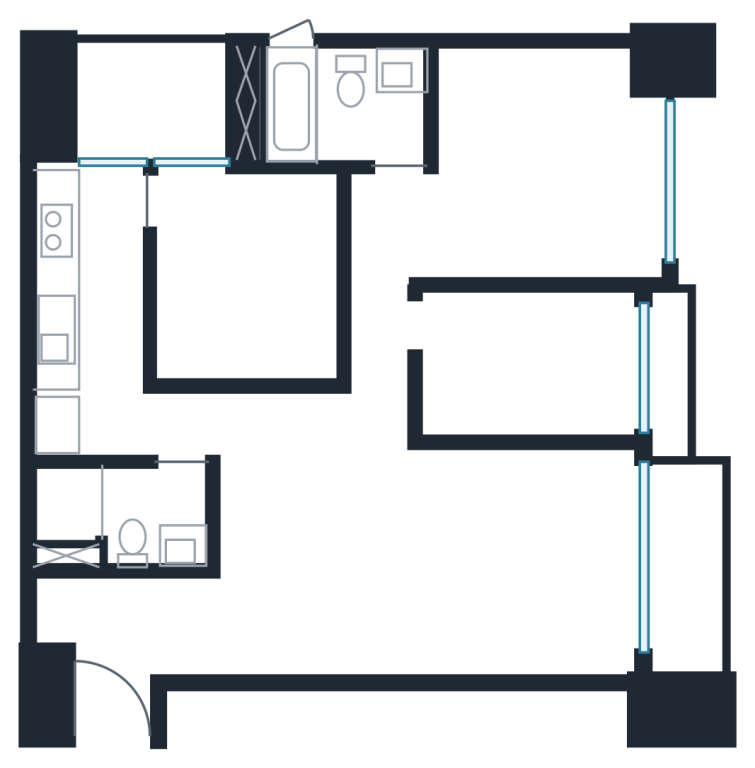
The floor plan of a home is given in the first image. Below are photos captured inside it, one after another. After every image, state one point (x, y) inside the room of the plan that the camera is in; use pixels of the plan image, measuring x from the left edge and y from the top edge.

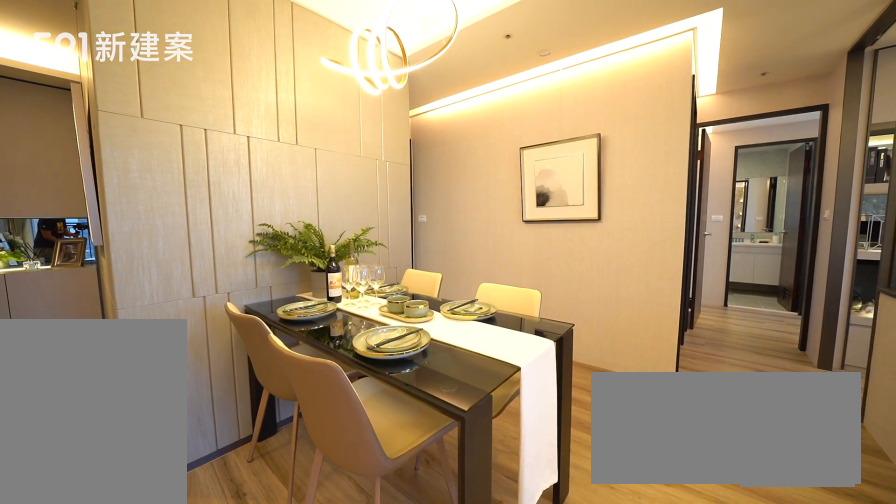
(301, 514)
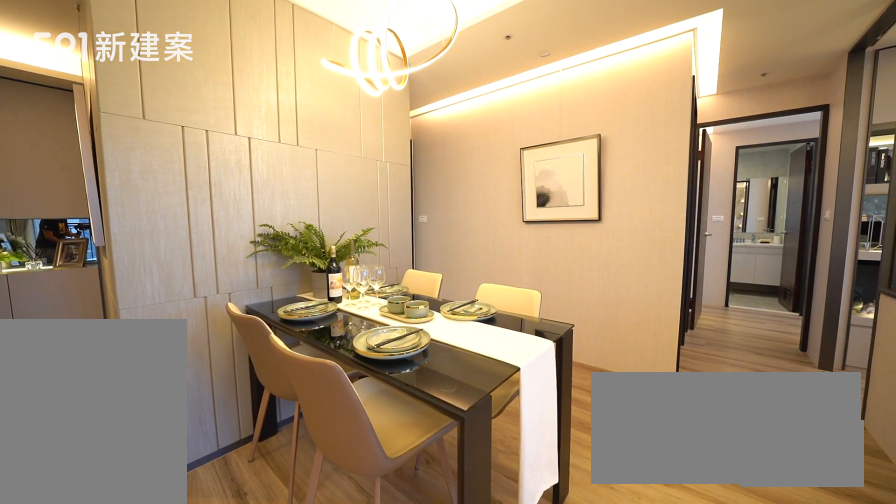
(301, 514)
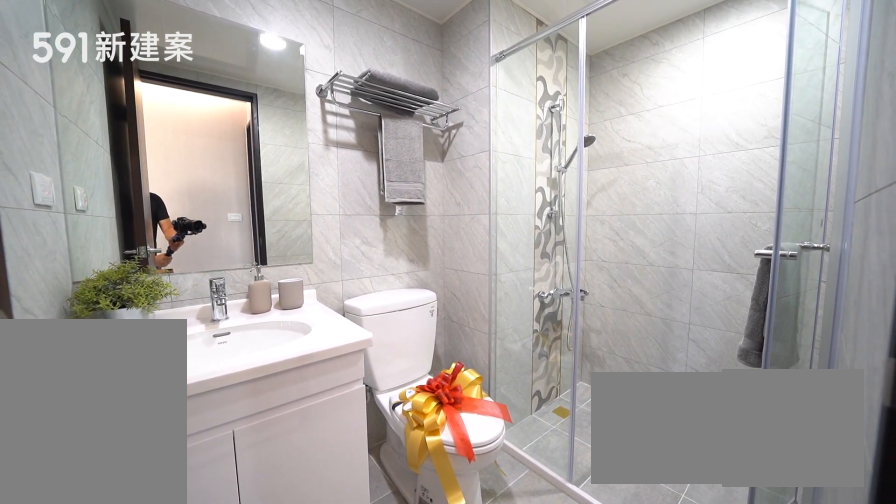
(116, 517)
